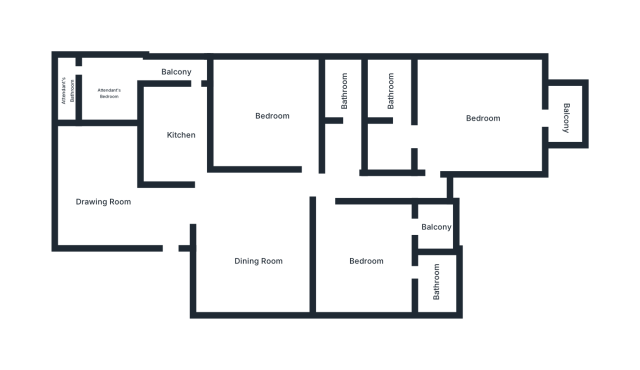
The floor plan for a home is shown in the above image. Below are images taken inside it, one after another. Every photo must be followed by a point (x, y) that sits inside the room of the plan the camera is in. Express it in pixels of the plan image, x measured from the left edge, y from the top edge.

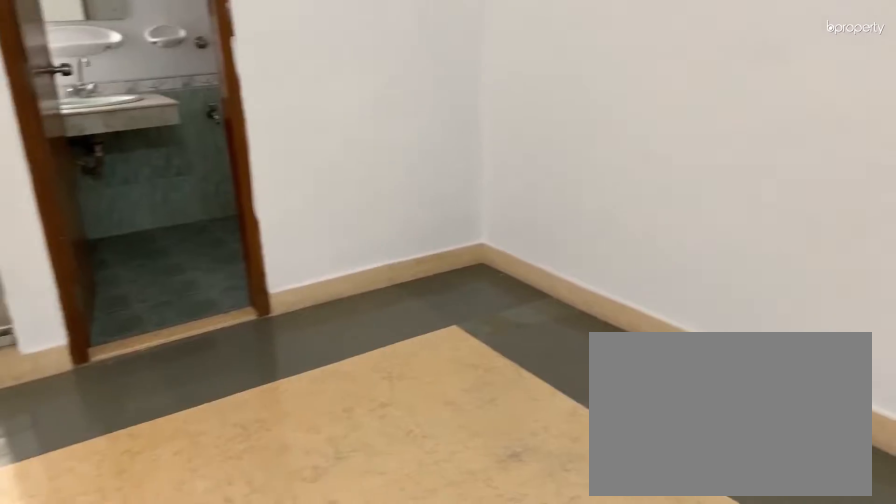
(367, 261)
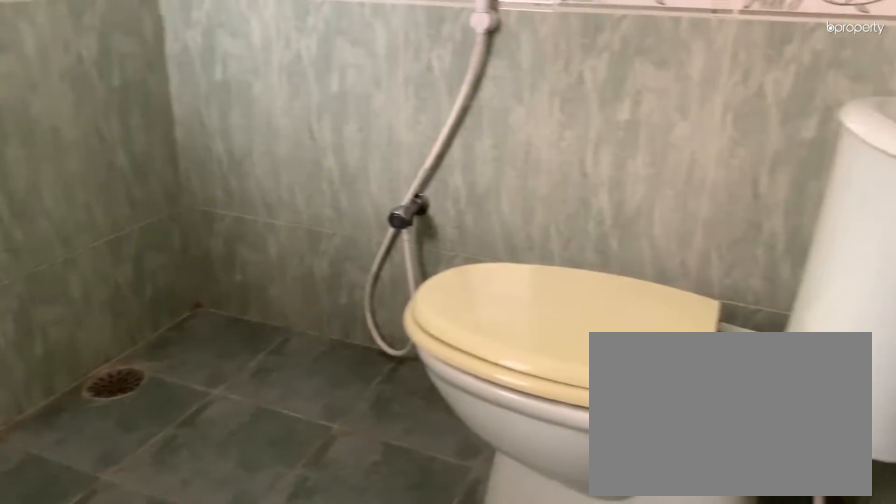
(434, 280)
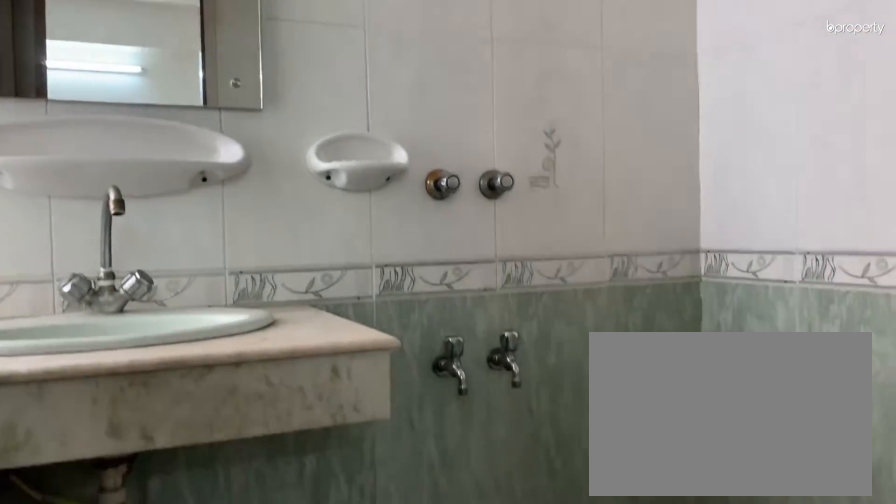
(434, 280)
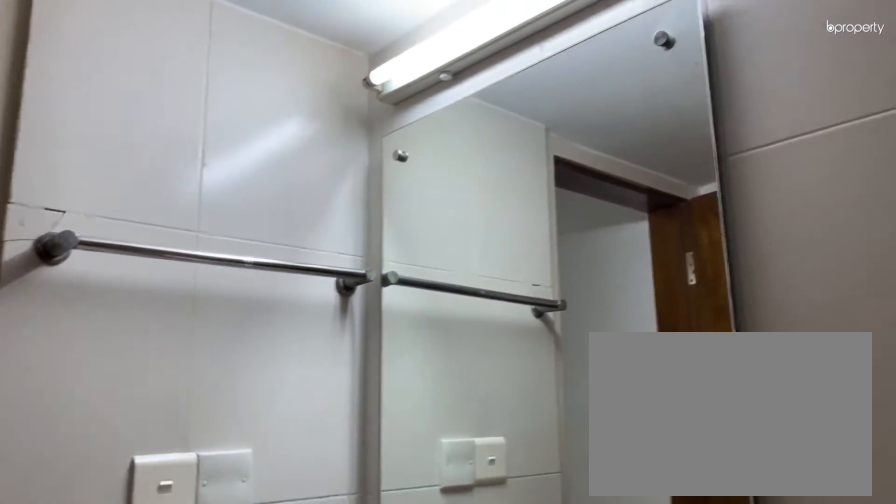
(345, 87)
